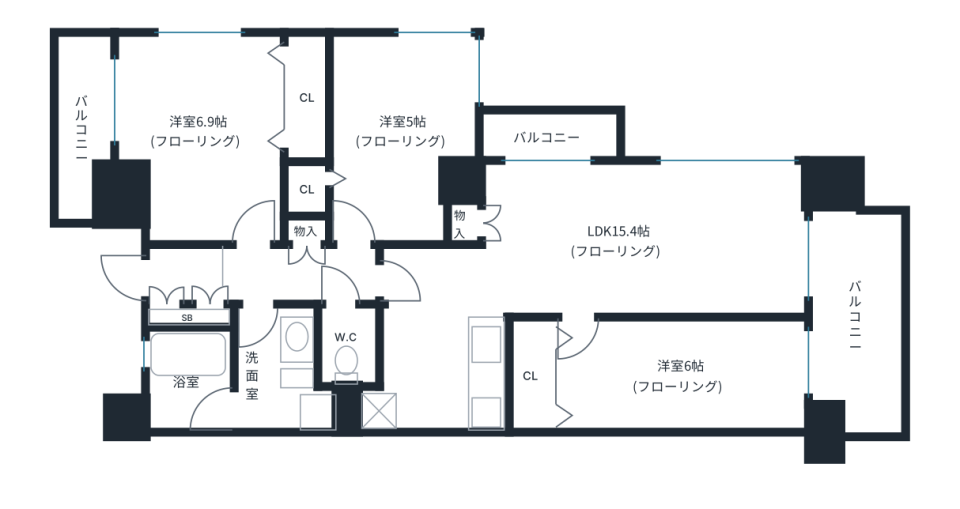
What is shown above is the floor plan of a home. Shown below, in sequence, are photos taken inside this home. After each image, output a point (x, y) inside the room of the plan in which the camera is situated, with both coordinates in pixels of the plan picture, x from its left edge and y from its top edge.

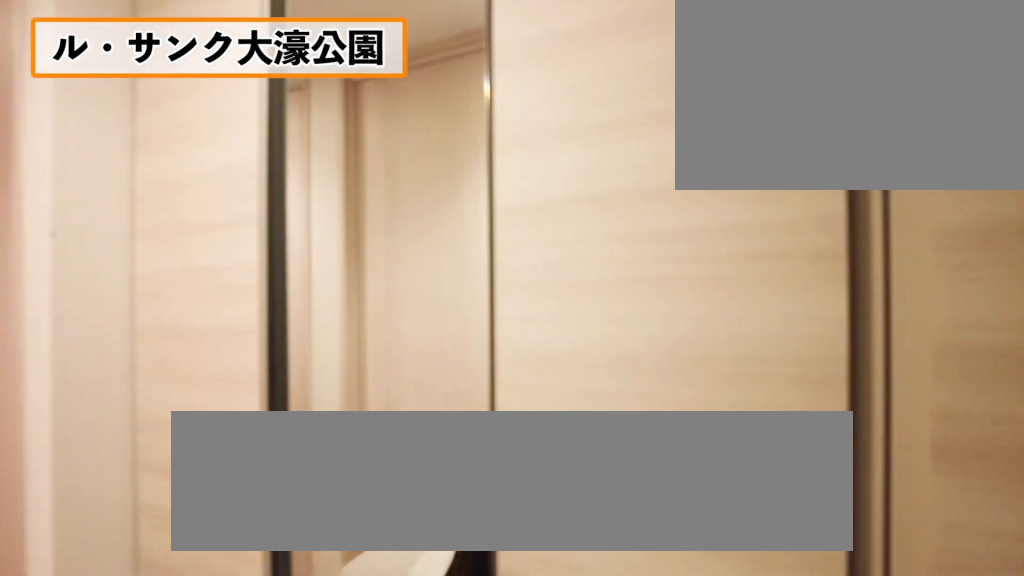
(174, 279)
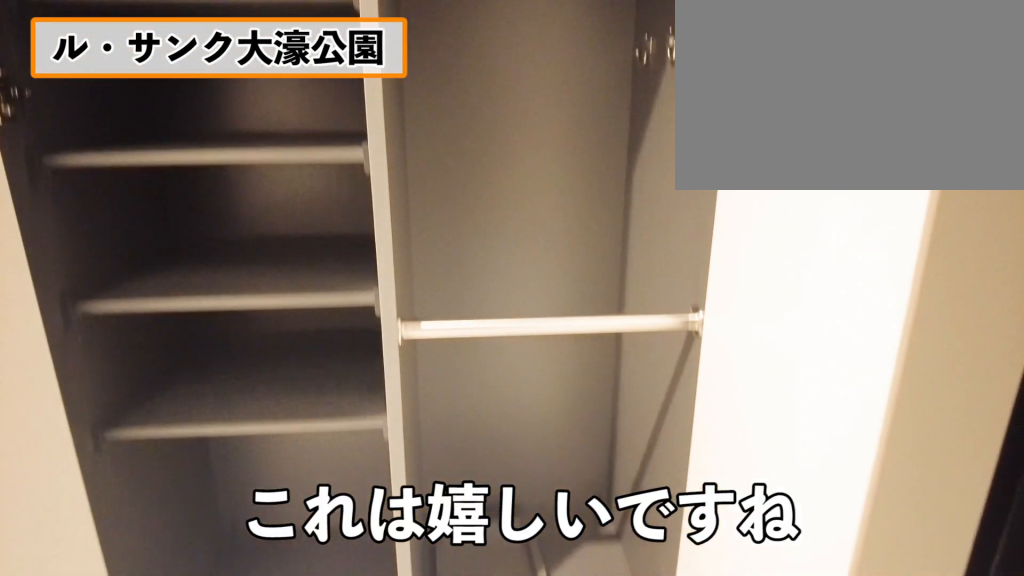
(174, 279)
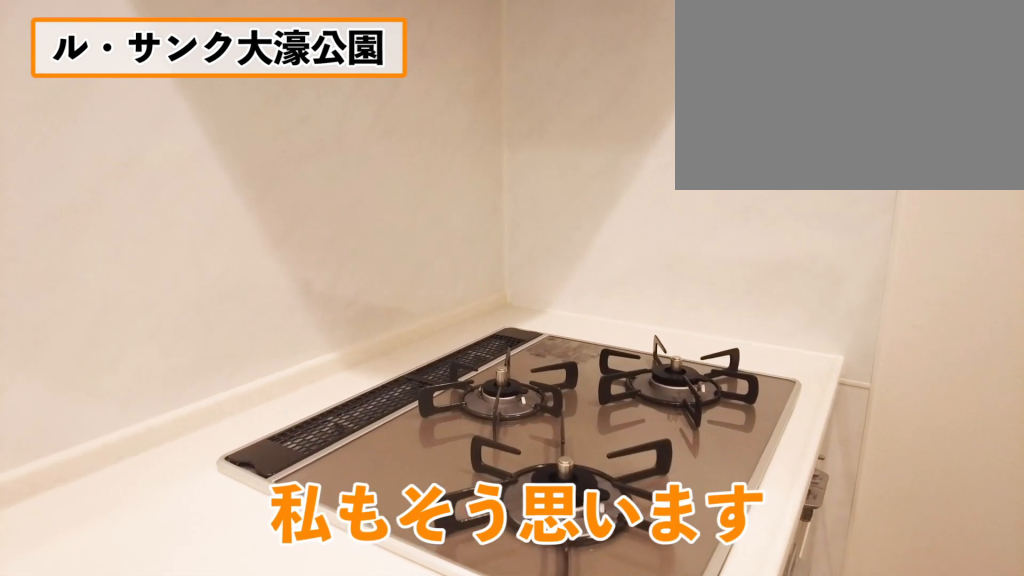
(437, 383)
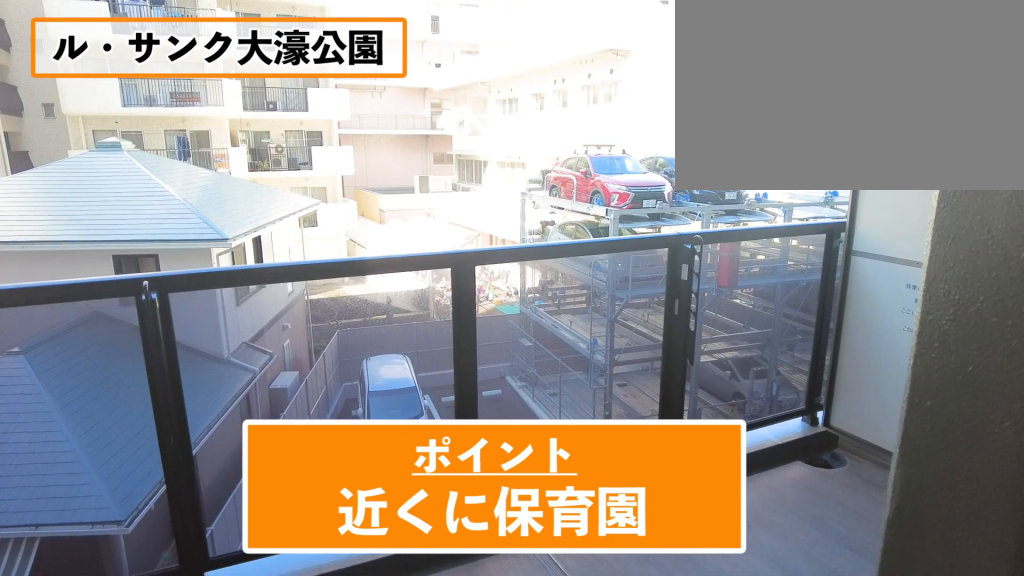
(555, 134)
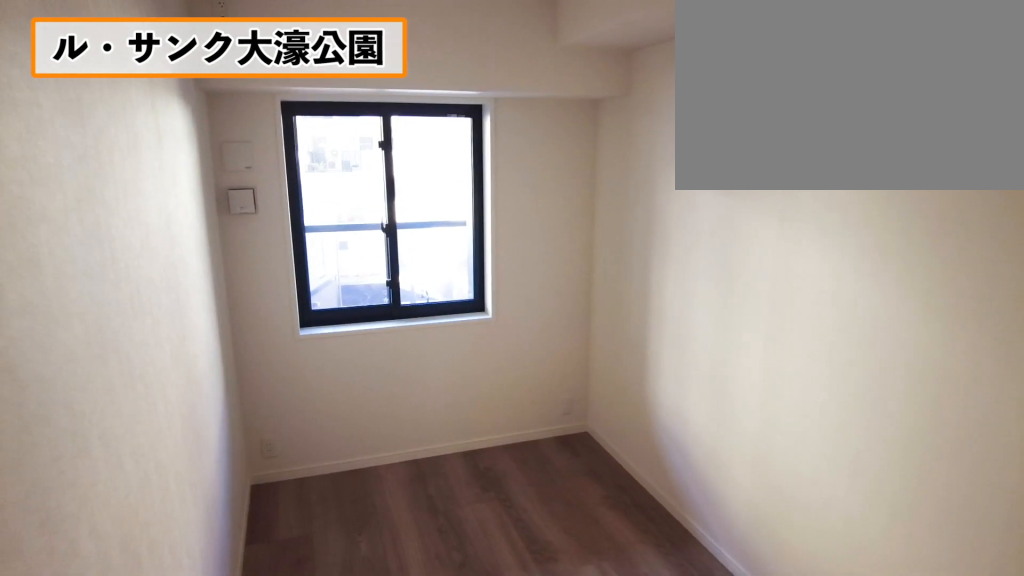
(682, 375)
